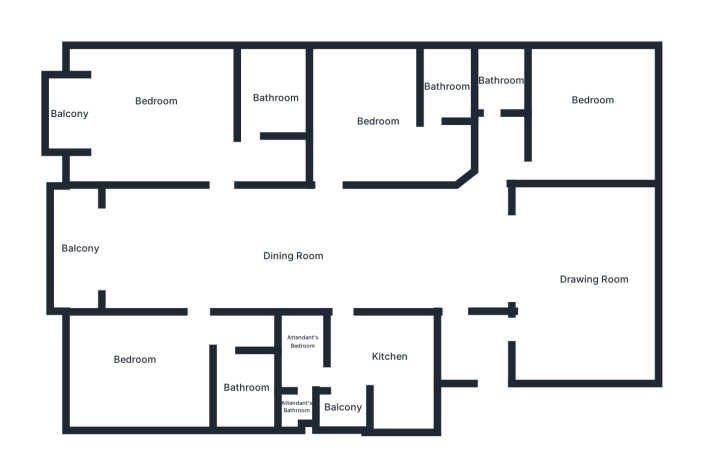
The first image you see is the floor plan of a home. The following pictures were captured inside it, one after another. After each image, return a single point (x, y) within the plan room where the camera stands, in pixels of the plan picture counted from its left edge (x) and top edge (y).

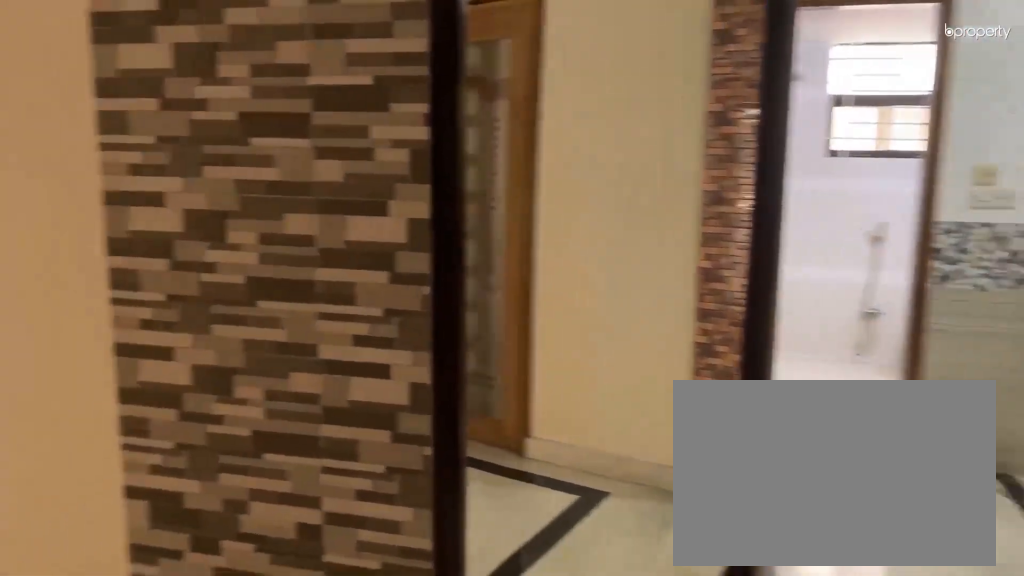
(351, 243)
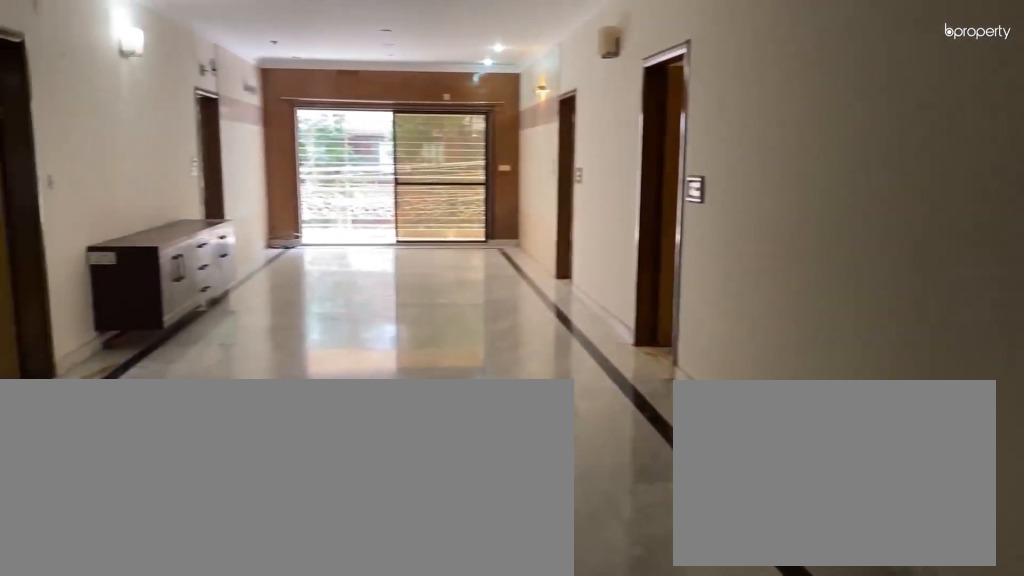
(351, 243)
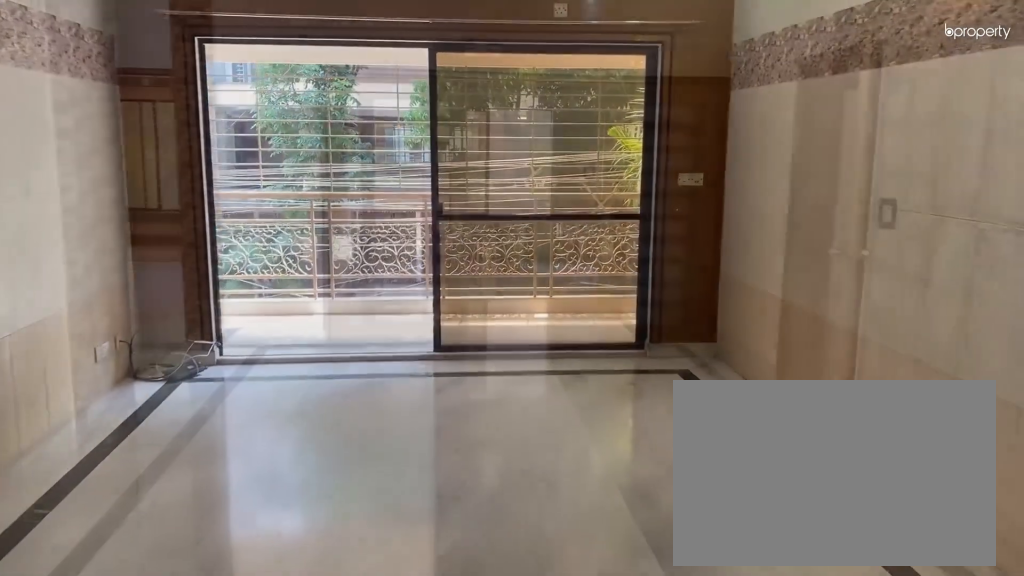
(196, 243)
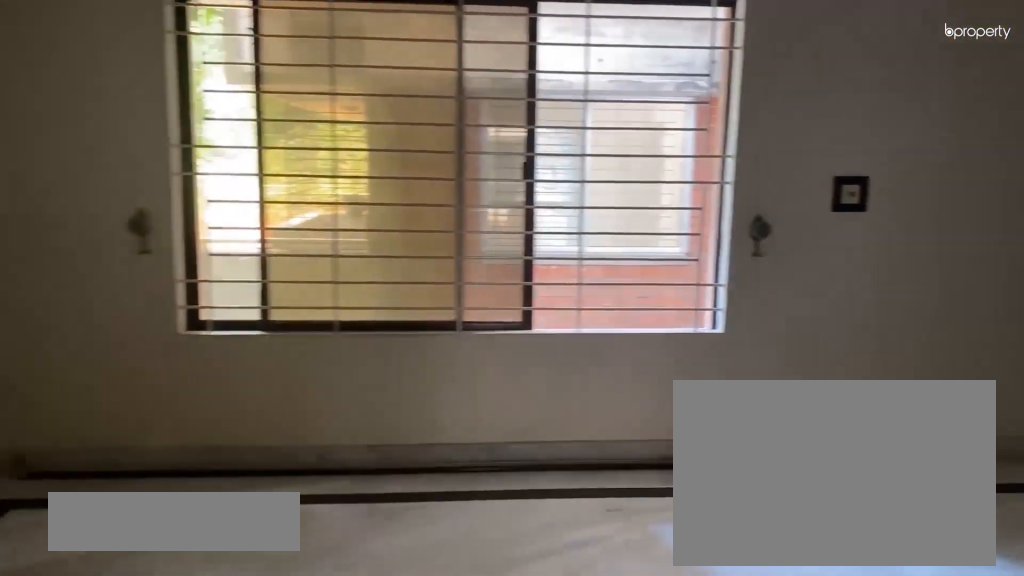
(582, 253)
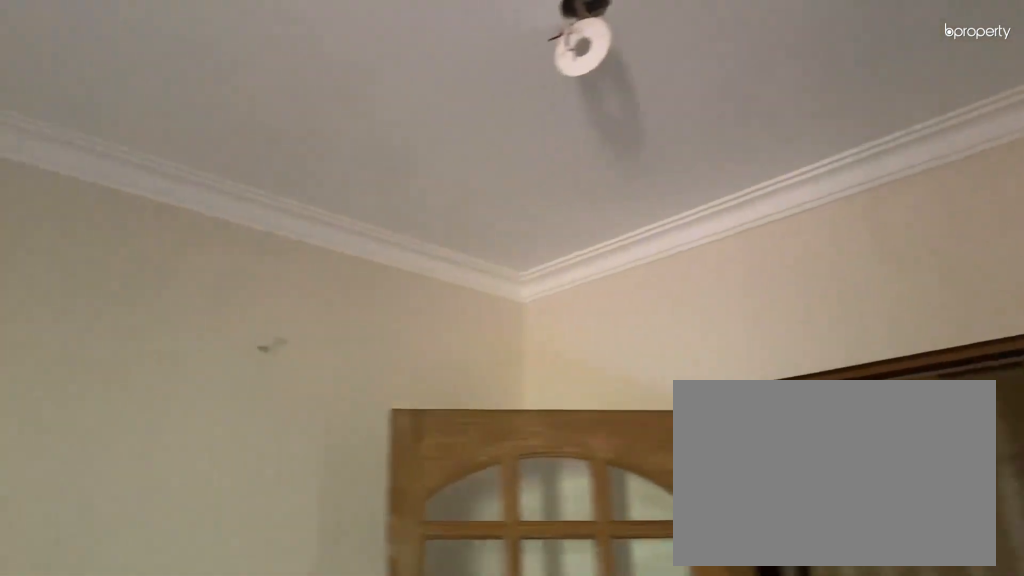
(582, 253)
